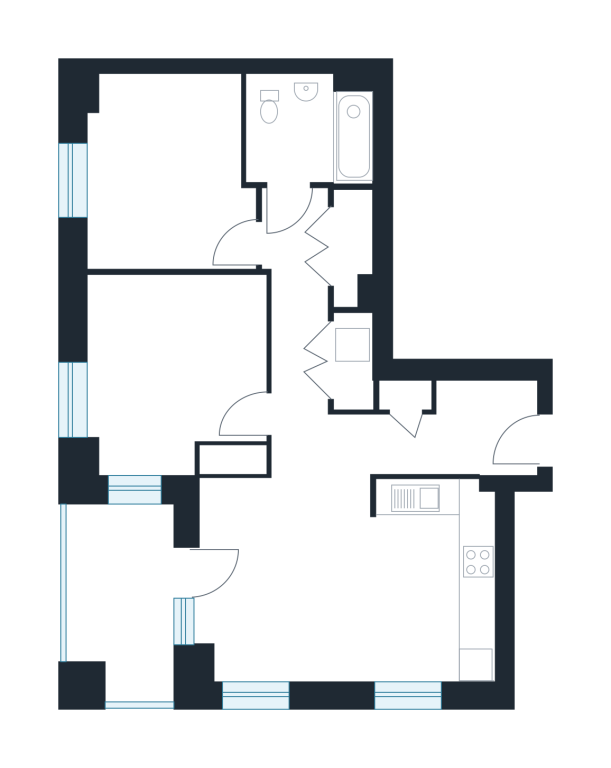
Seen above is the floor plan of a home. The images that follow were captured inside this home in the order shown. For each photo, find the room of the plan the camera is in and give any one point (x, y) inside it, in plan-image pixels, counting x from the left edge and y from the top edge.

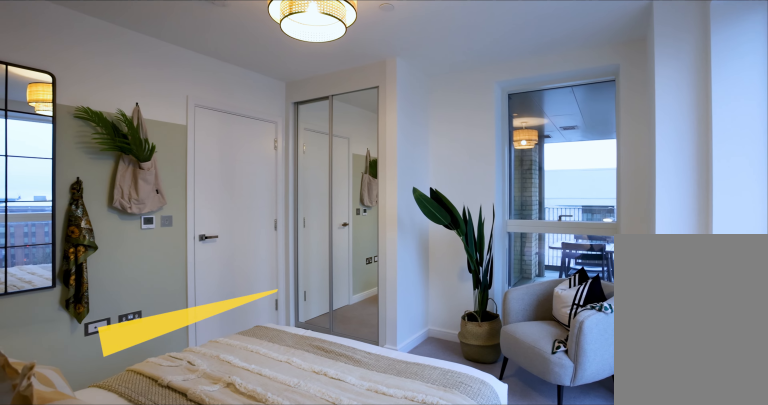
(177, 373)
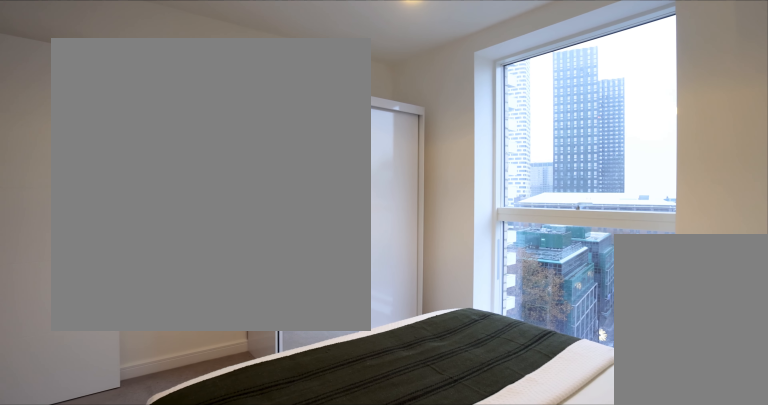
(168, 176)
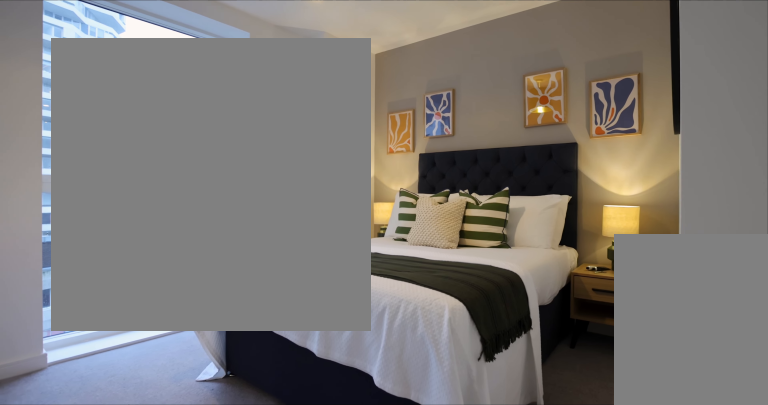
(168, 176)
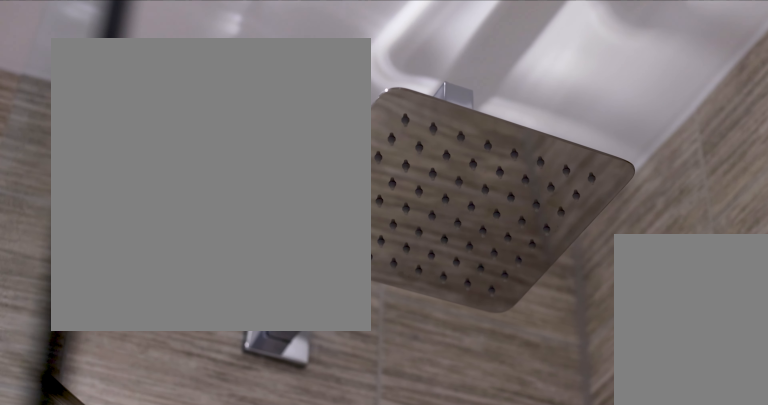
(306, 132)
